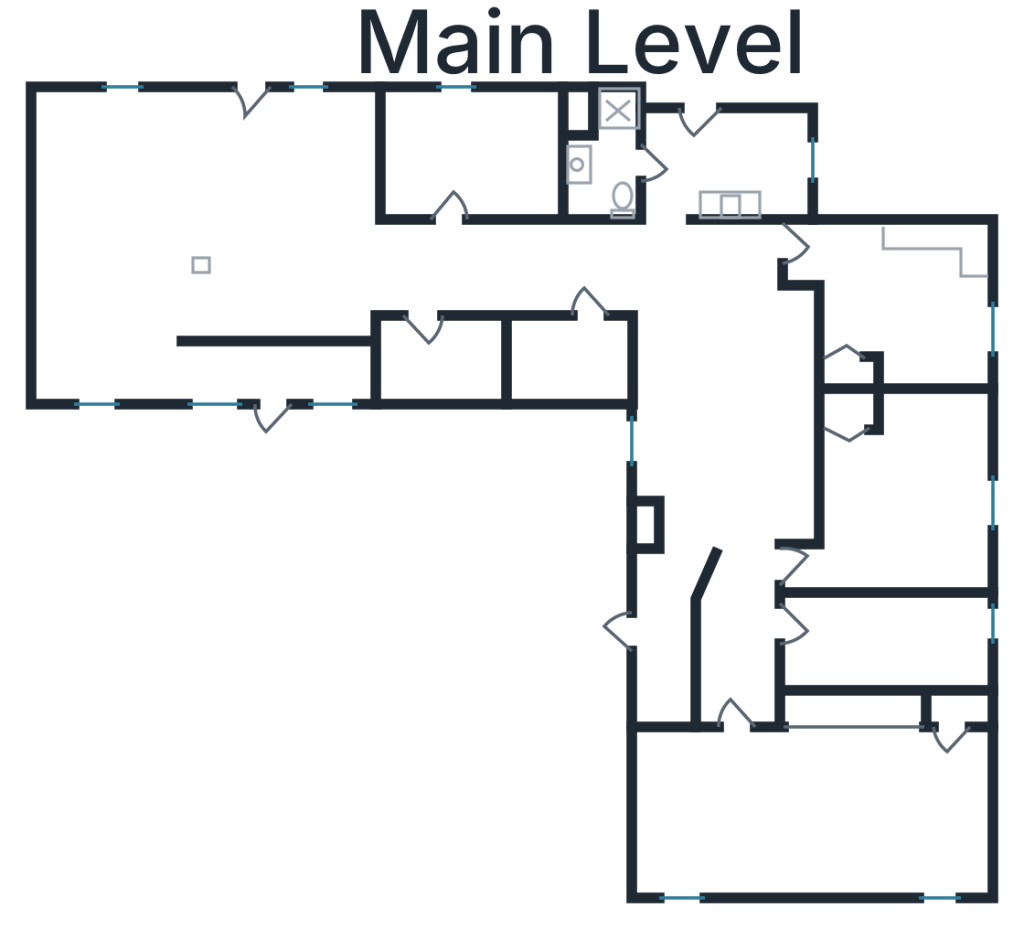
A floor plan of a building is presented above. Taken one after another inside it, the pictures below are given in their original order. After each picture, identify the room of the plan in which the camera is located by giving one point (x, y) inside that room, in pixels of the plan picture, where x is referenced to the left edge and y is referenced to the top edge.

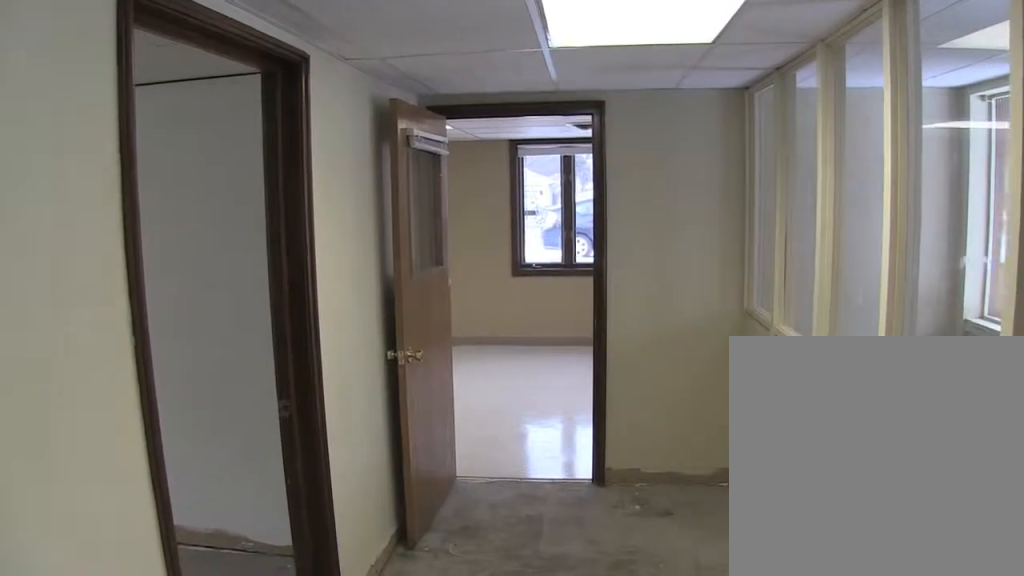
(740, 640)
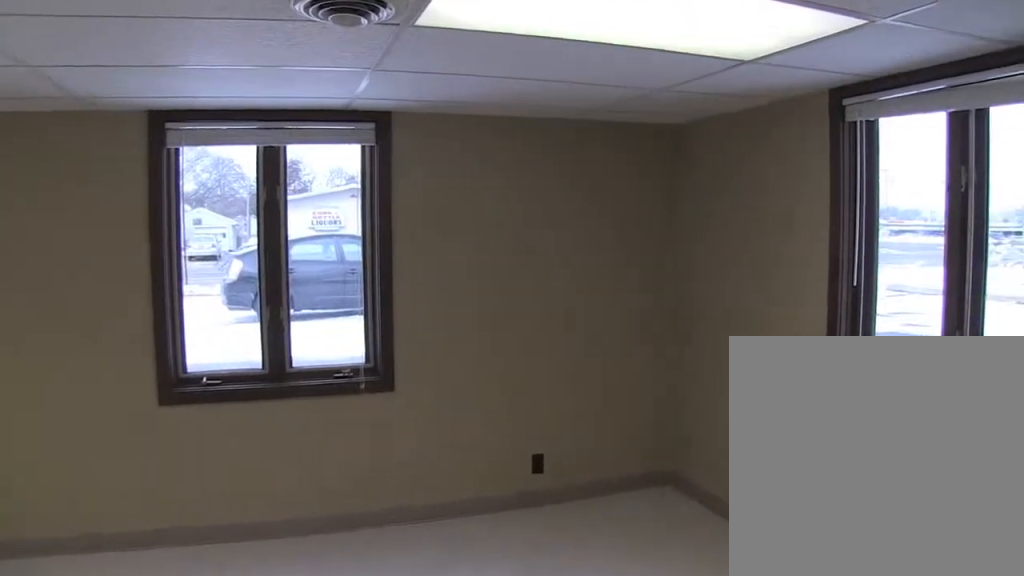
(805, 810)
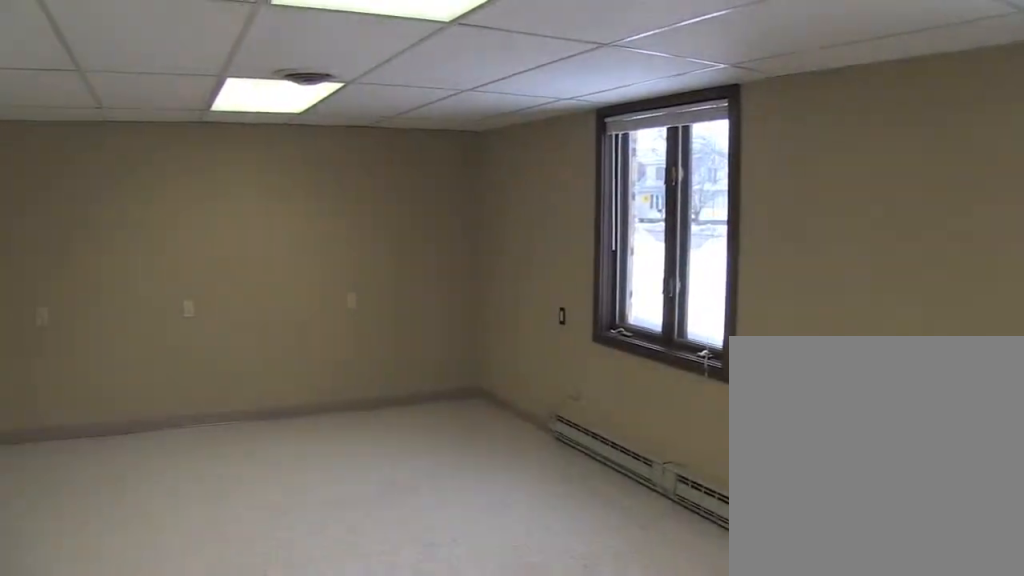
(805, 810)
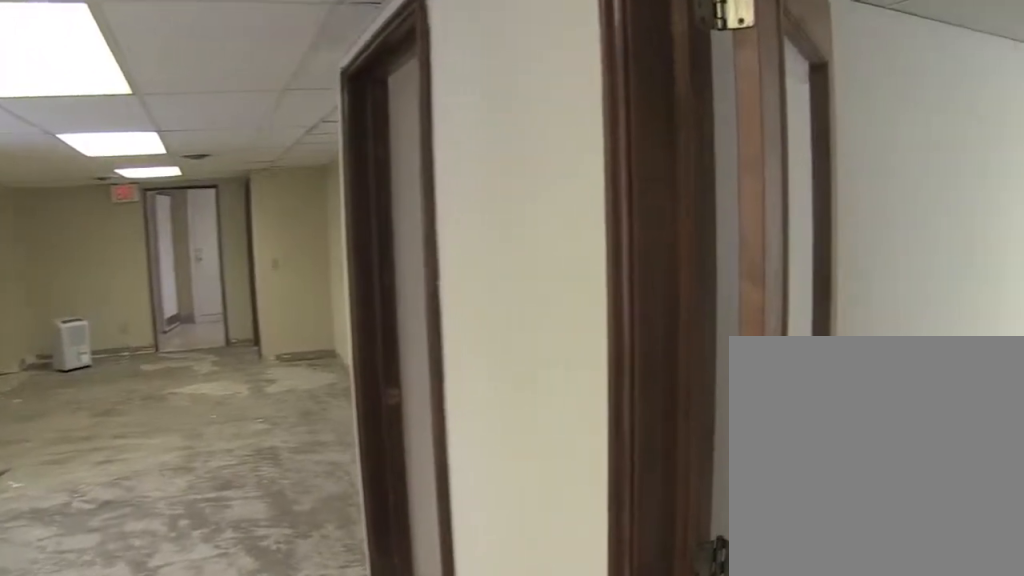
(740, 642)
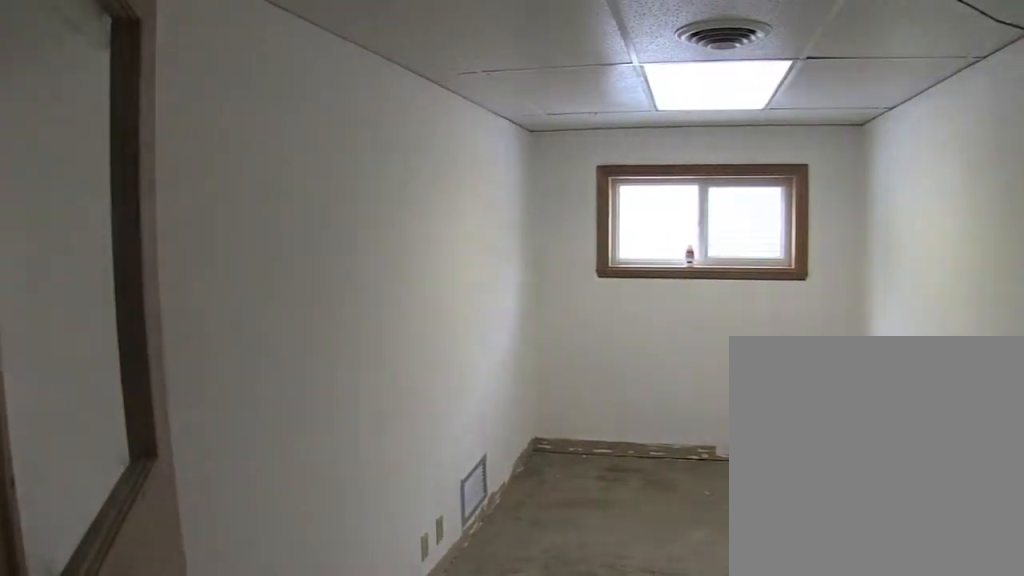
(881, 640)
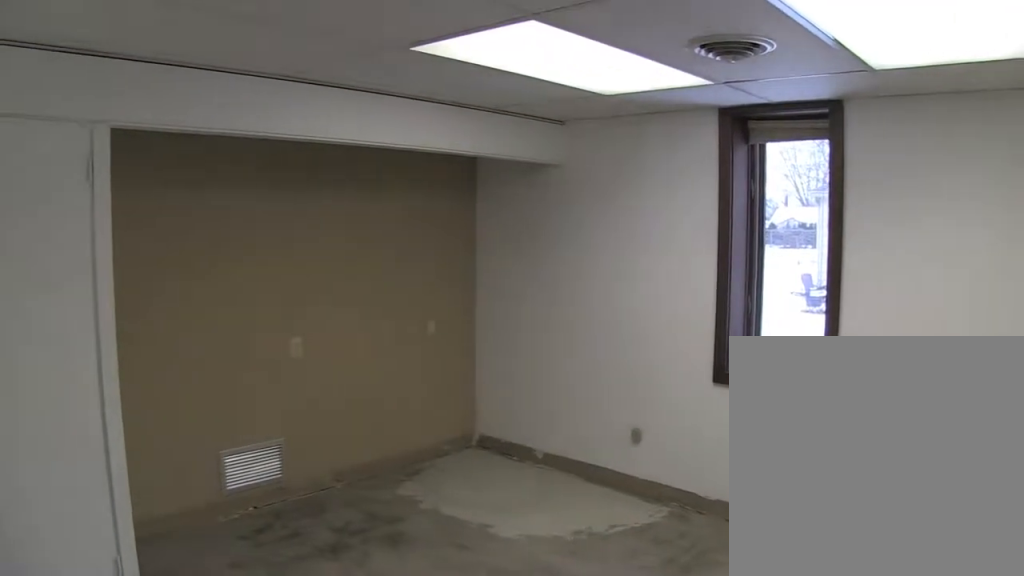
(899, 501)
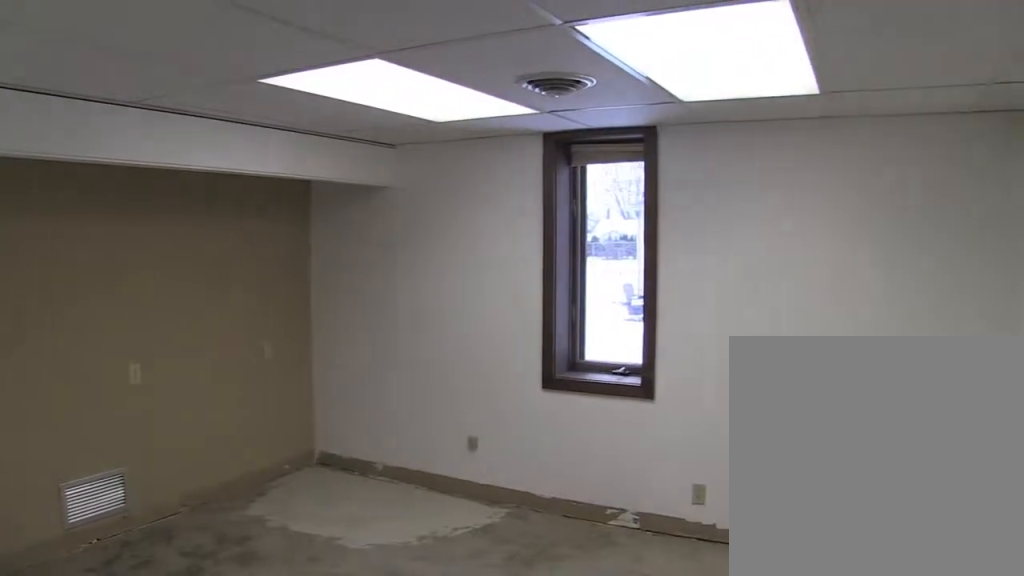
(899, 501)
